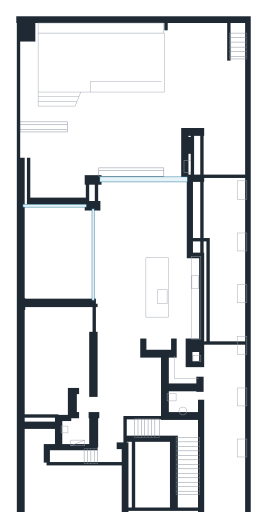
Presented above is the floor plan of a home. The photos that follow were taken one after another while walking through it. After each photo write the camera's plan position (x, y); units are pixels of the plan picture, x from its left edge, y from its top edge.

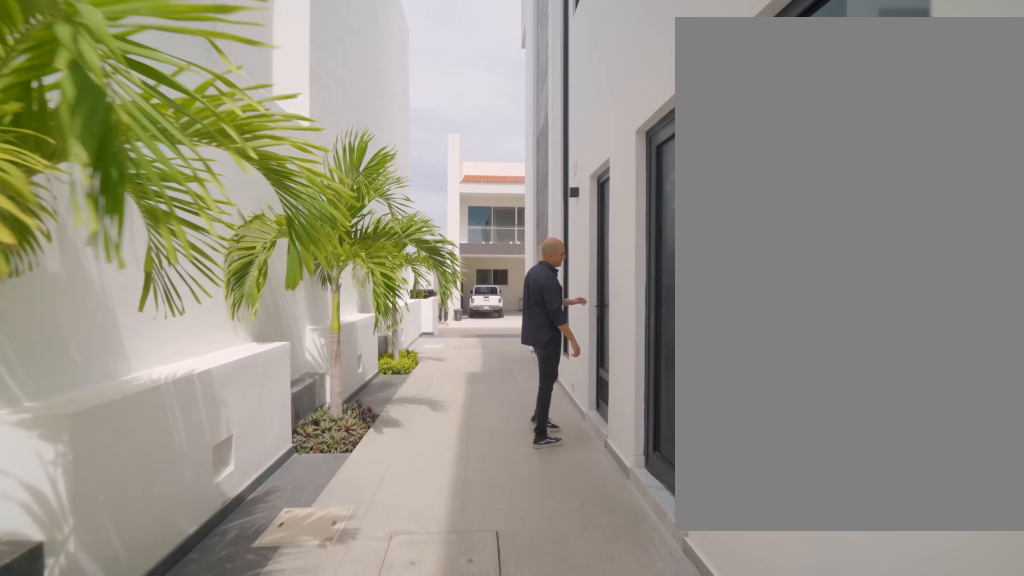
(221, 374)
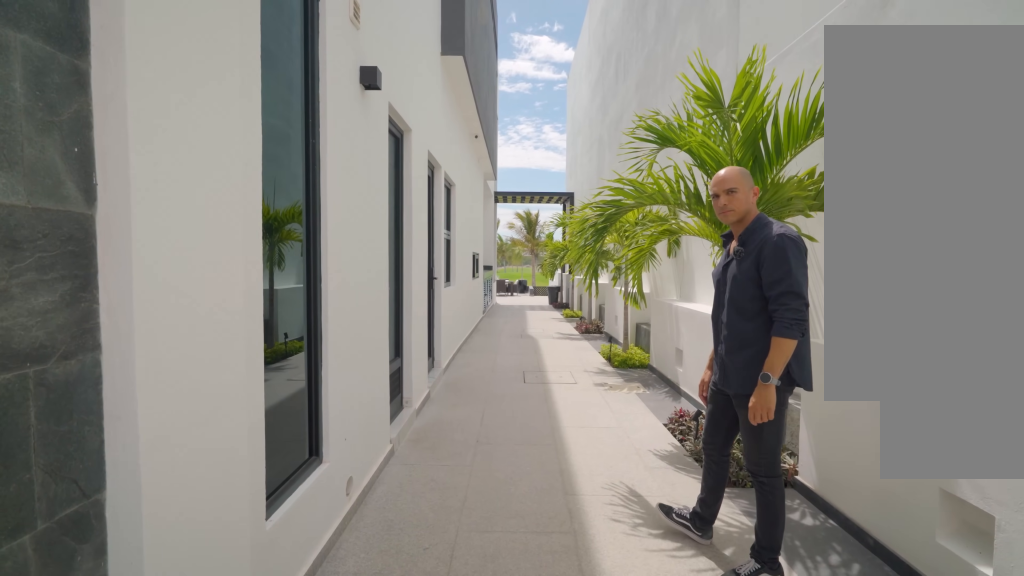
(221, 469)
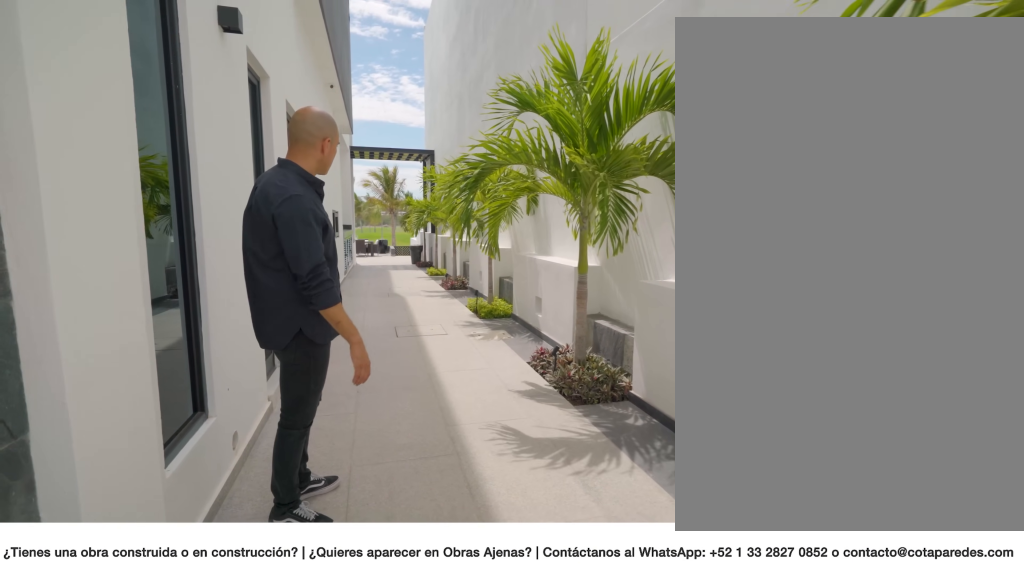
(221, 468)
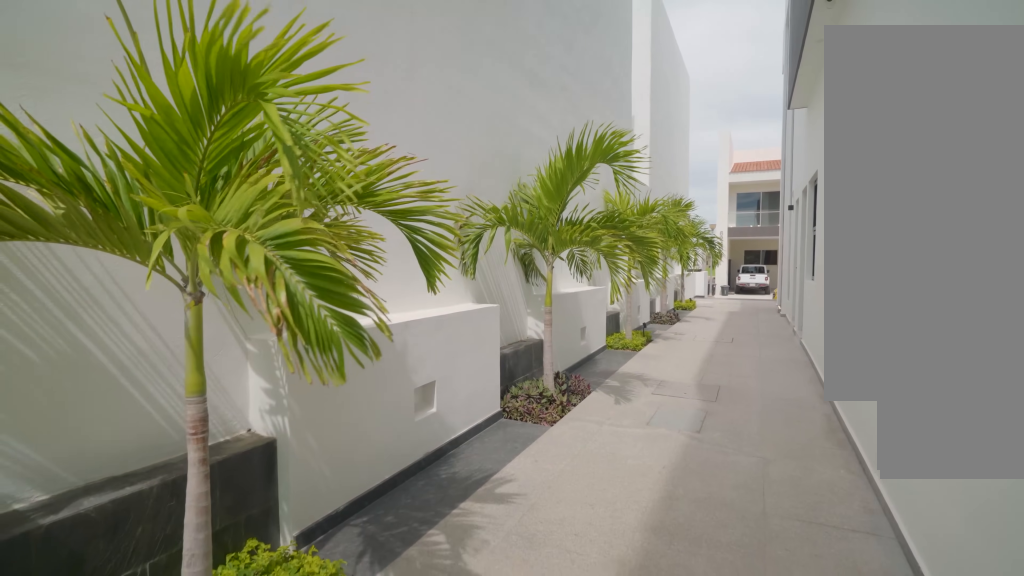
(222, 287)
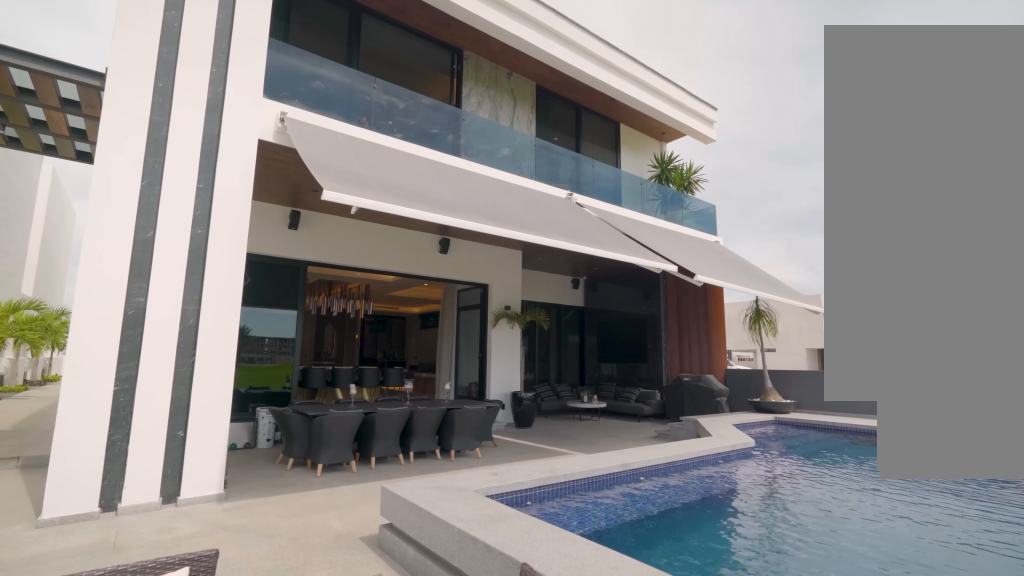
(186, 87)
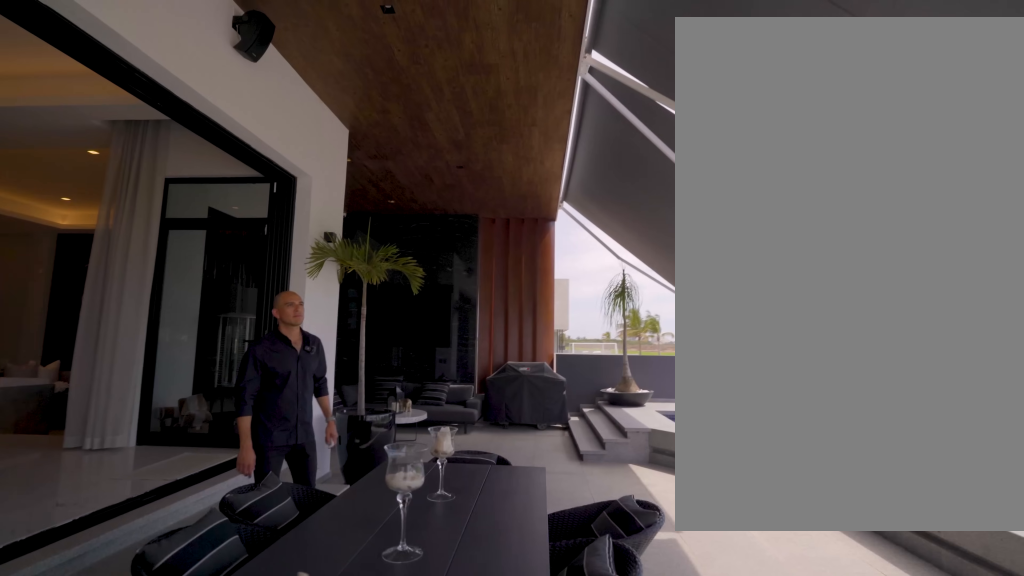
(178, 130)
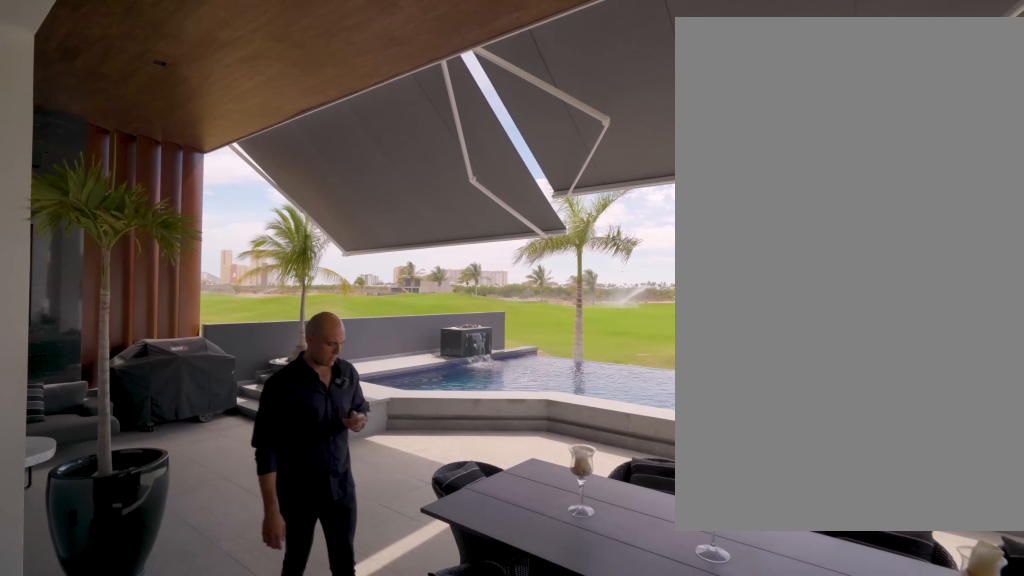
(133, 178)
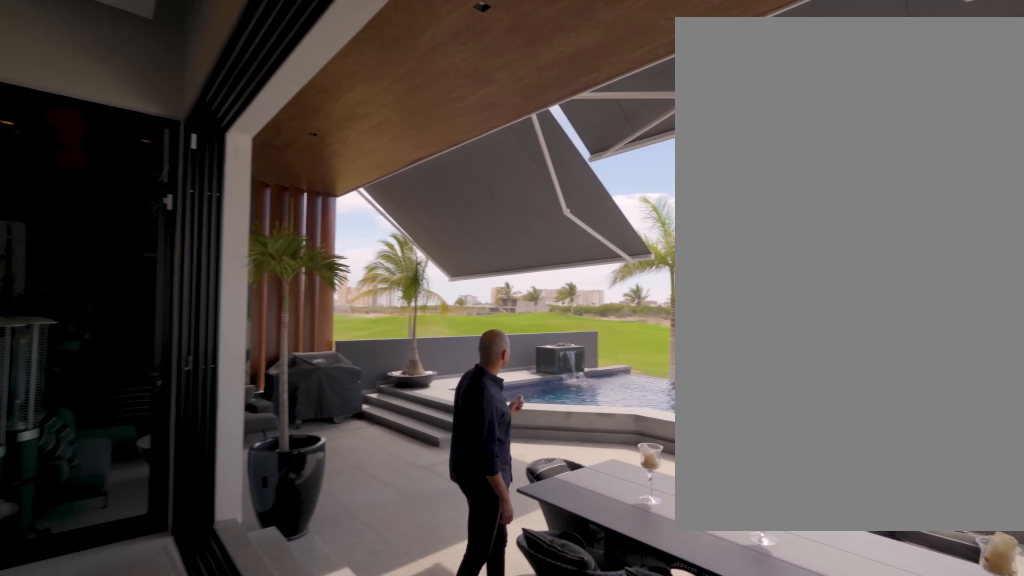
(133, 178)
